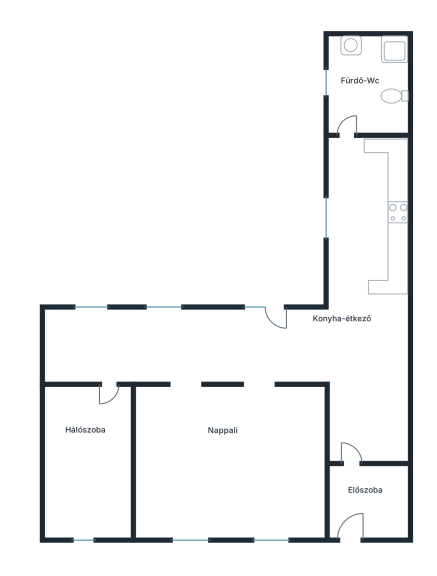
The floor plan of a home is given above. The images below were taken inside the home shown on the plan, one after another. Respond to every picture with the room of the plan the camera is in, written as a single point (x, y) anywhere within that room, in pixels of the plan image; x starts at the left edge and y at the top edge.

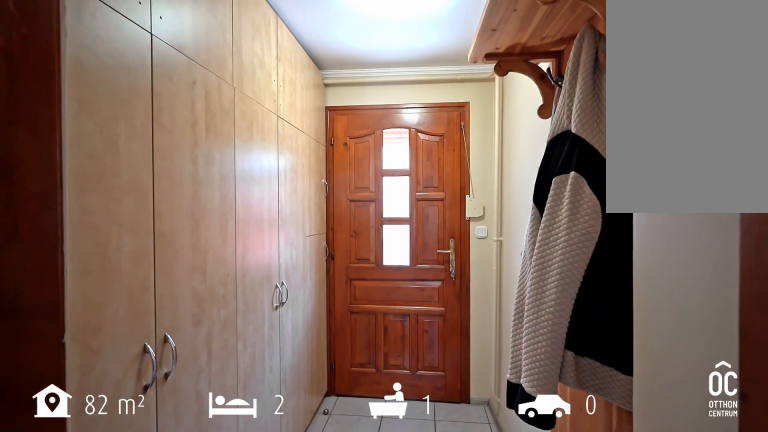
(367, 497)
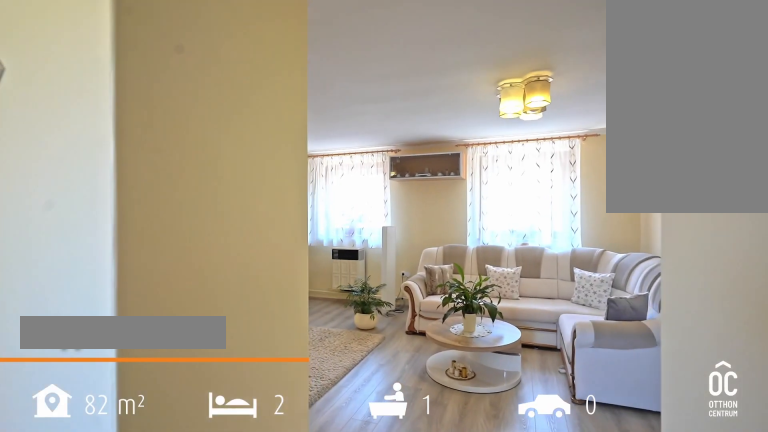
(224, 463)
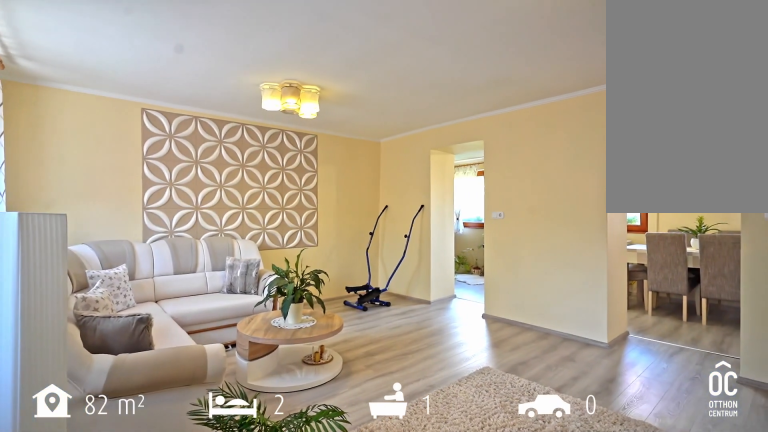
(224, 462)
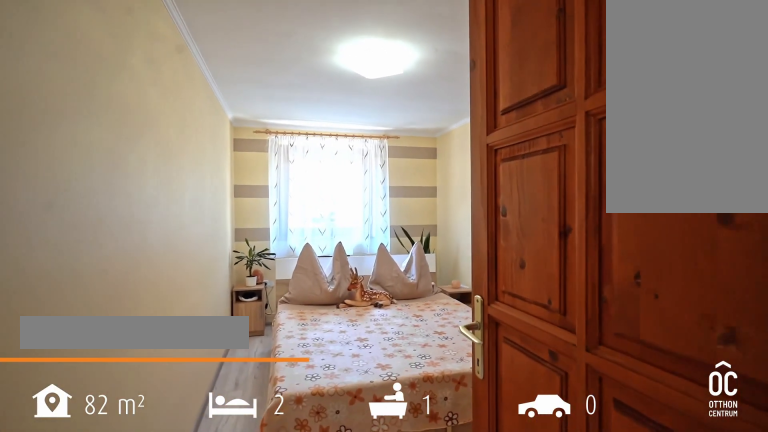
(89, 467)
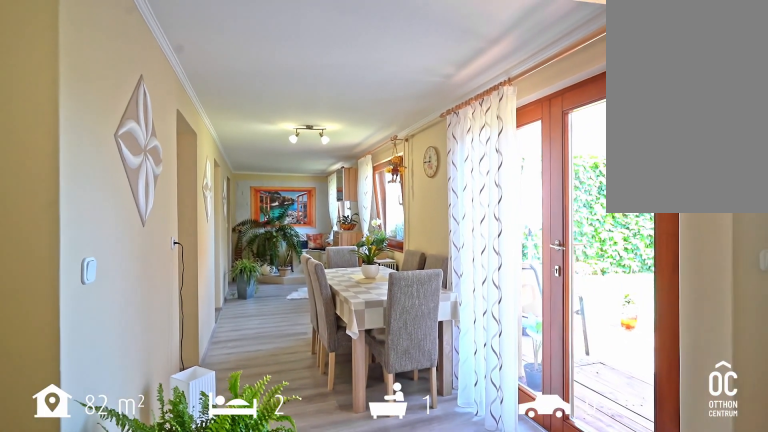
(186, 345)
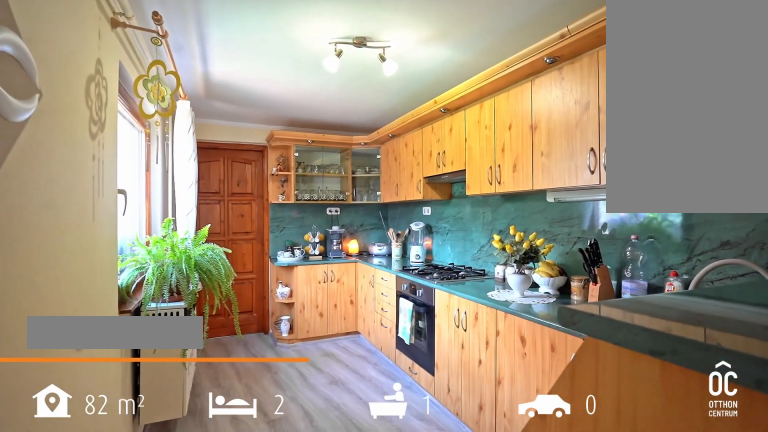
(365, 234)
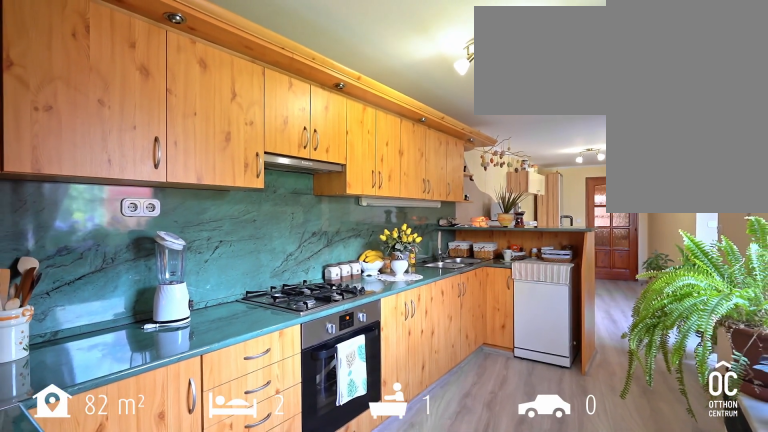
(365, 234)
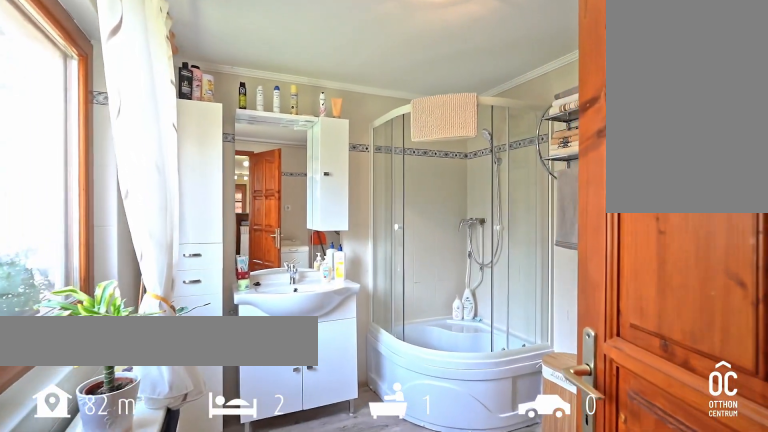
(369, 85)
